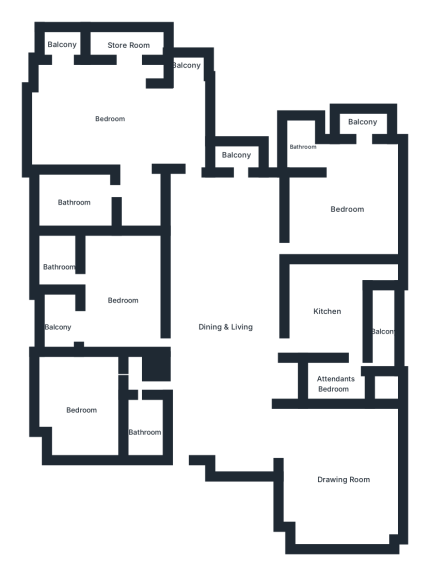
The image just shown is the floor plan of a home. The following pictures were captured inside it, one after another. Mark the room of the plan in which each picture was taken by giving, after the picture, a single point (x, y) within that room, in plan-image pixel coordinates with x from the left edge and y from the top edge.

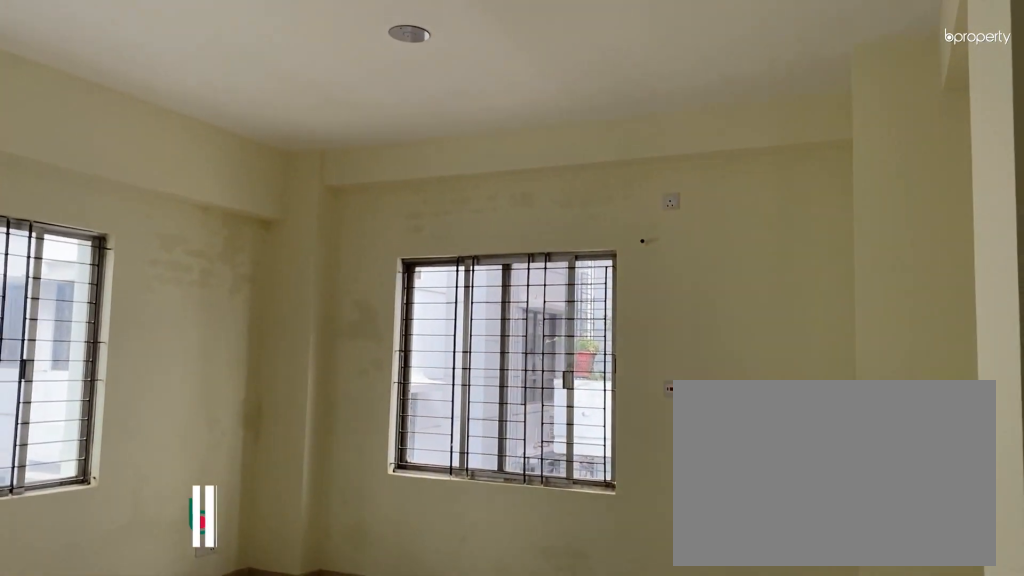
(342, 480)
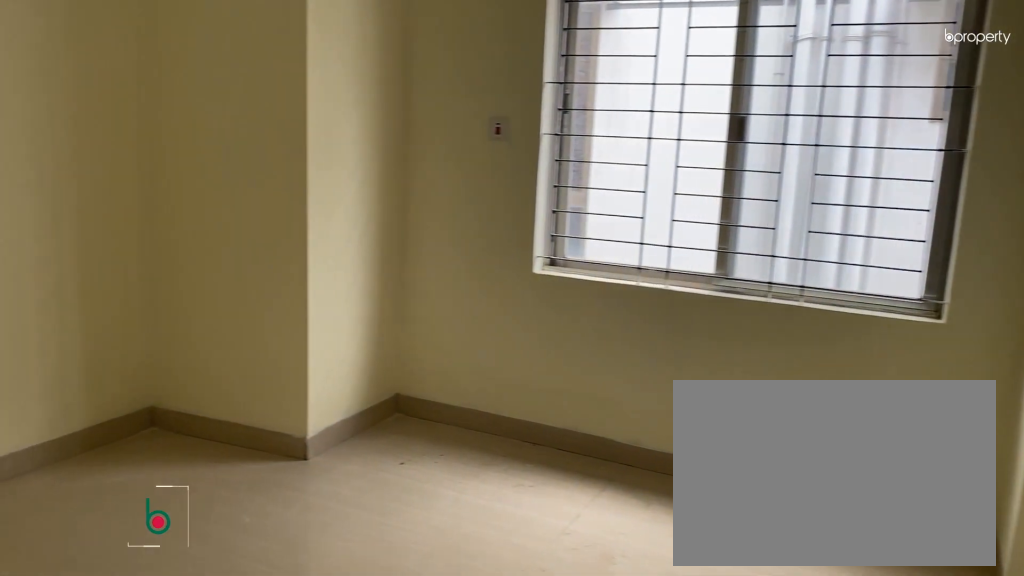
(83, 410)
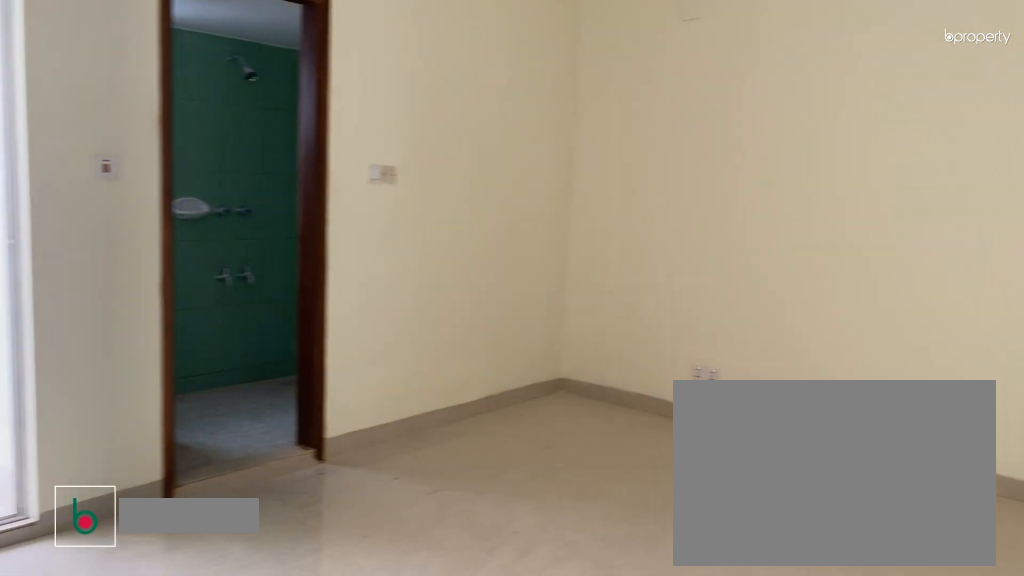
(124, 299)
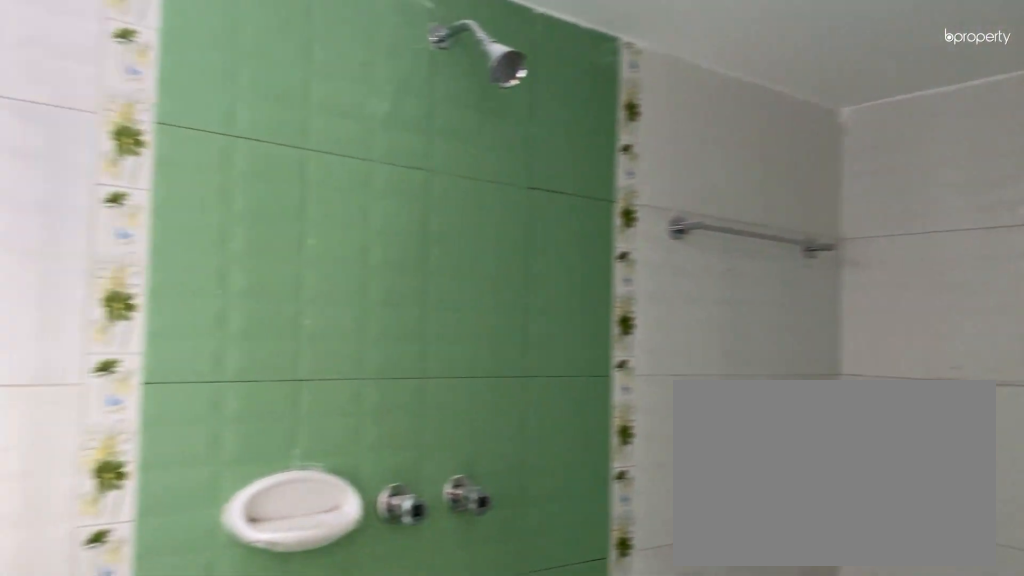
(58, 266)
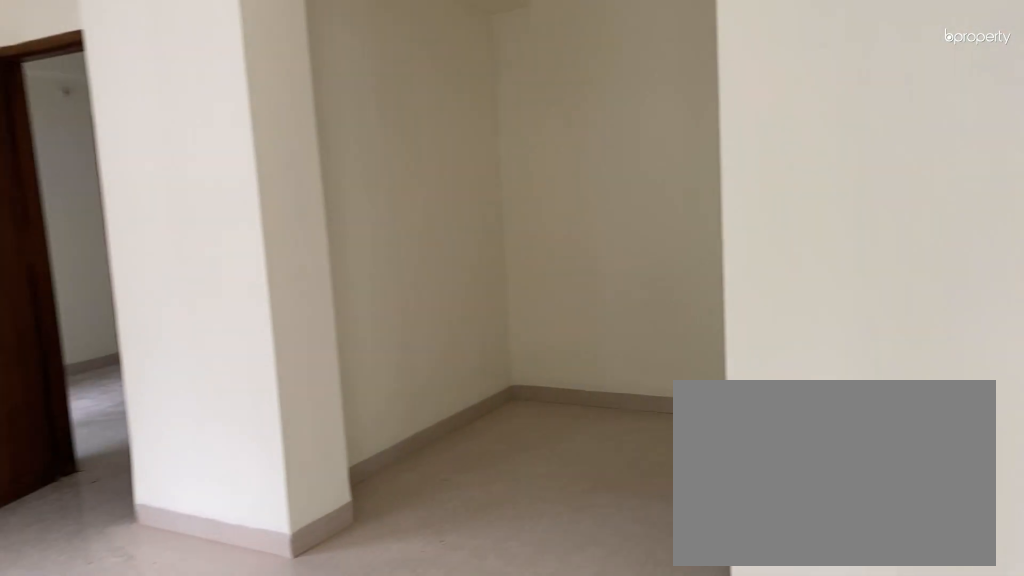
(113, 117)
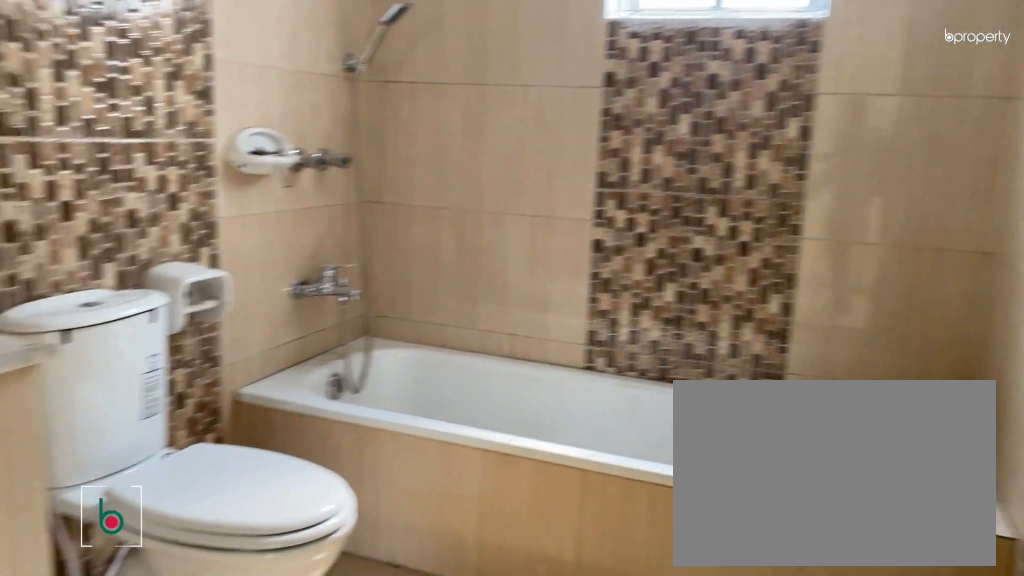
(76, 202)
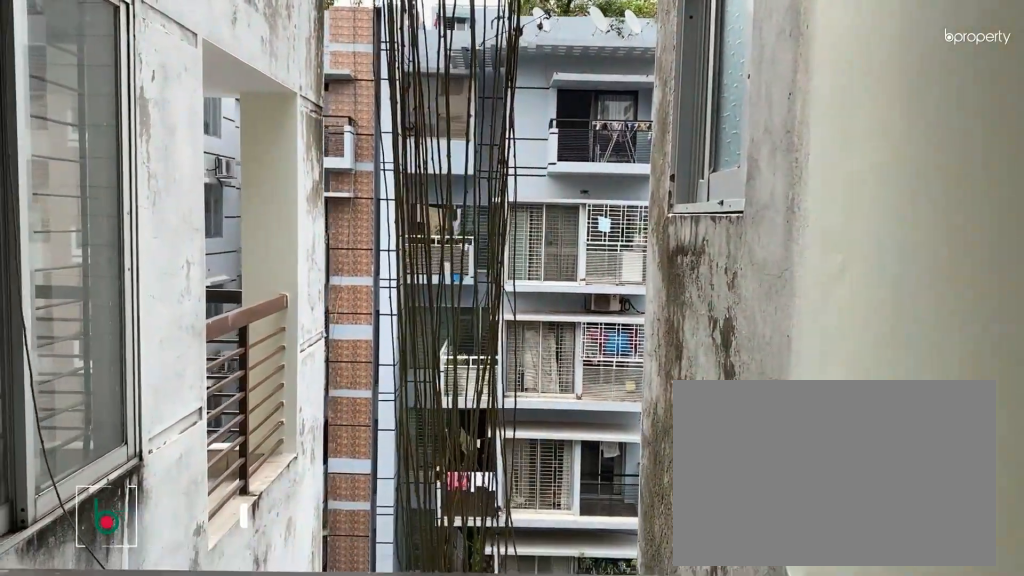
(237, 155)
